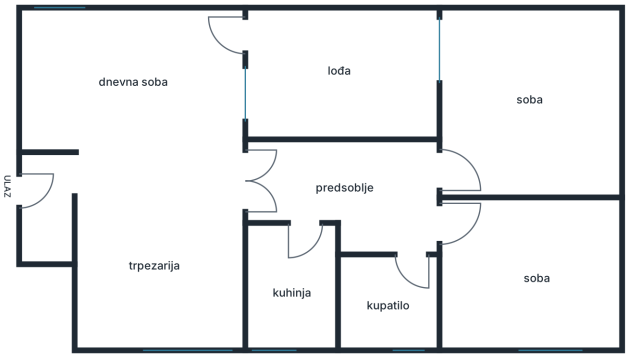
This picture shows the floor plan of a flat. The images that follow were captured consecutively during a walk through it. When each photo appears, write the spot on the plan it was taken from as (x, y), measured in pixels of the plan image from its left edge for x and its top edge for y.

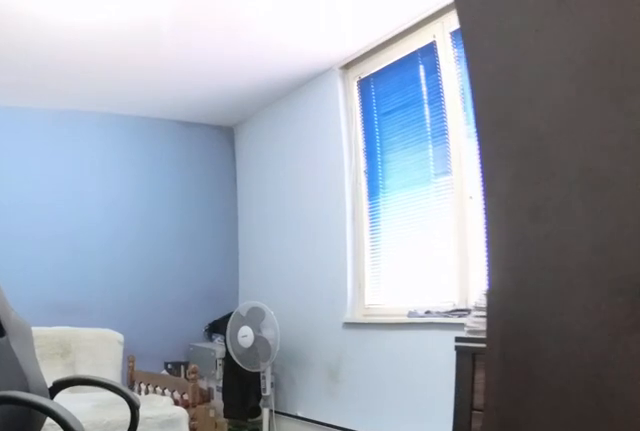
(442, 220)
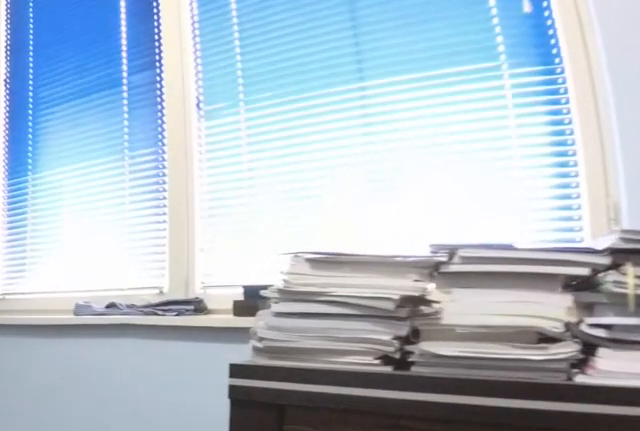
(493, 305)
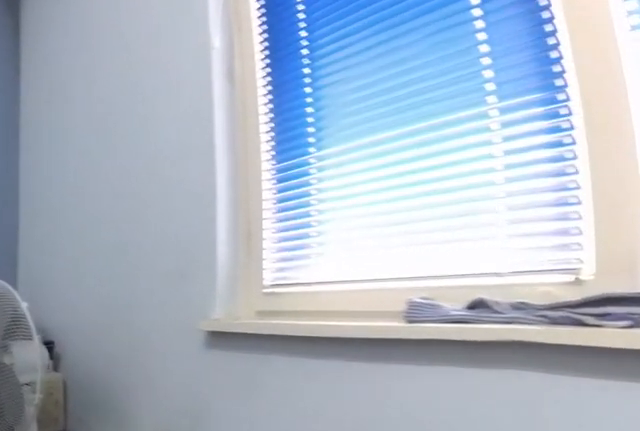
(524, 309)
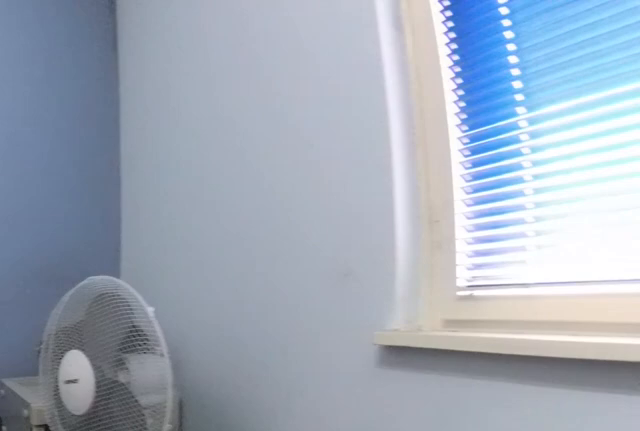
(540, 310)
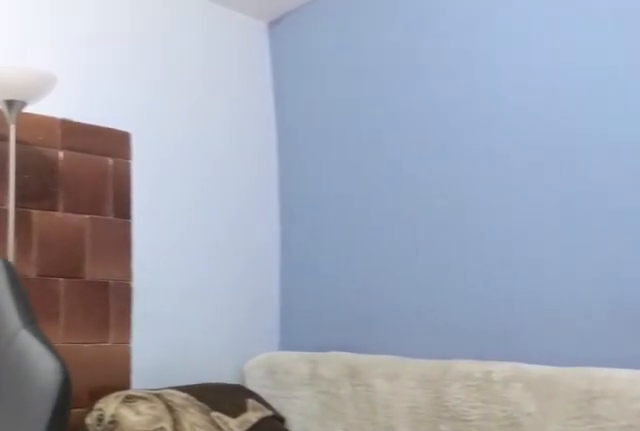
(561, 325)
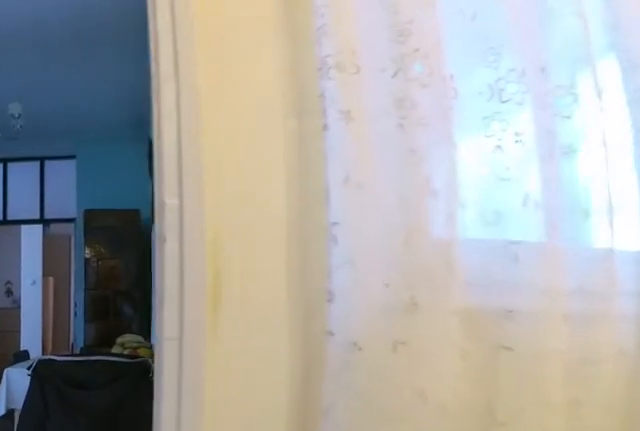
(514, 170)
